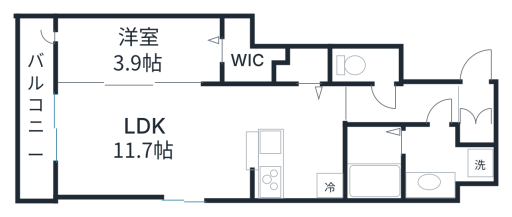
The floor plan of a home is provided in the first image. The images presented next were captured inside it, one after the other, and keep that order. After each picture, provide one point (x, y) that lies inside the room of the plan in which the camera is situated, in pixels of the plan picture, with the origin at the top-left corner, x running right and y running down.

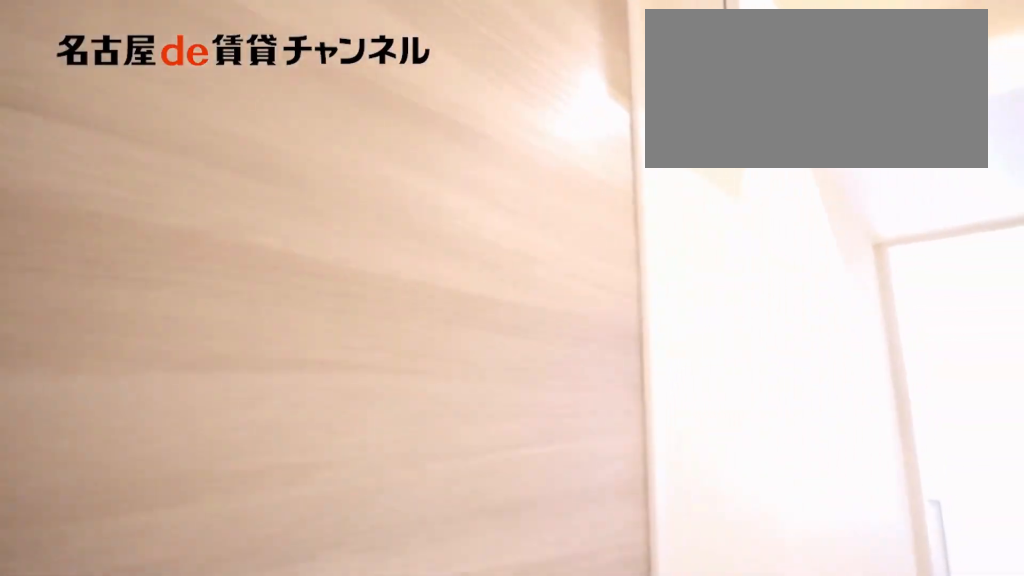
(476, 113)
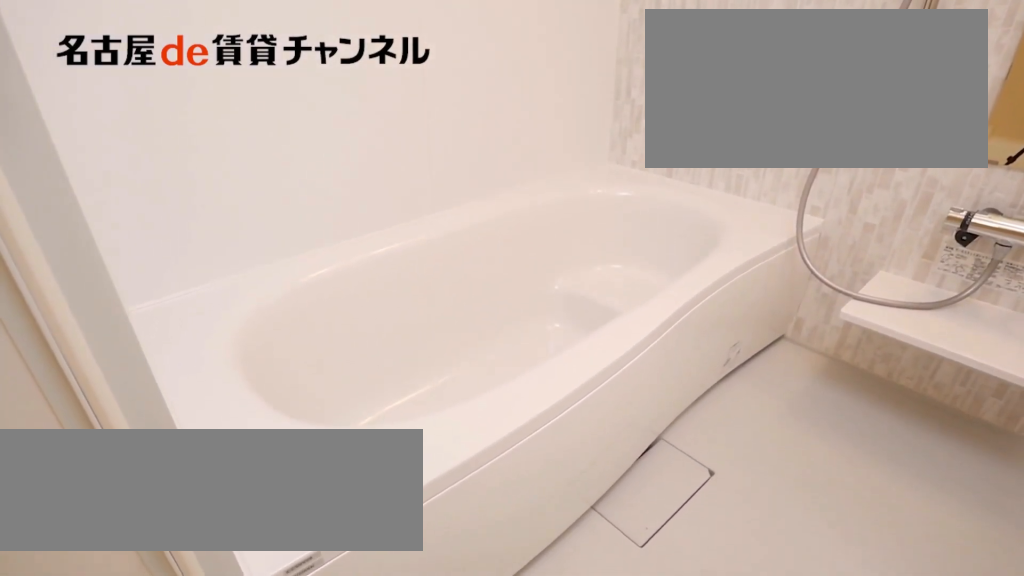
(373, 163)
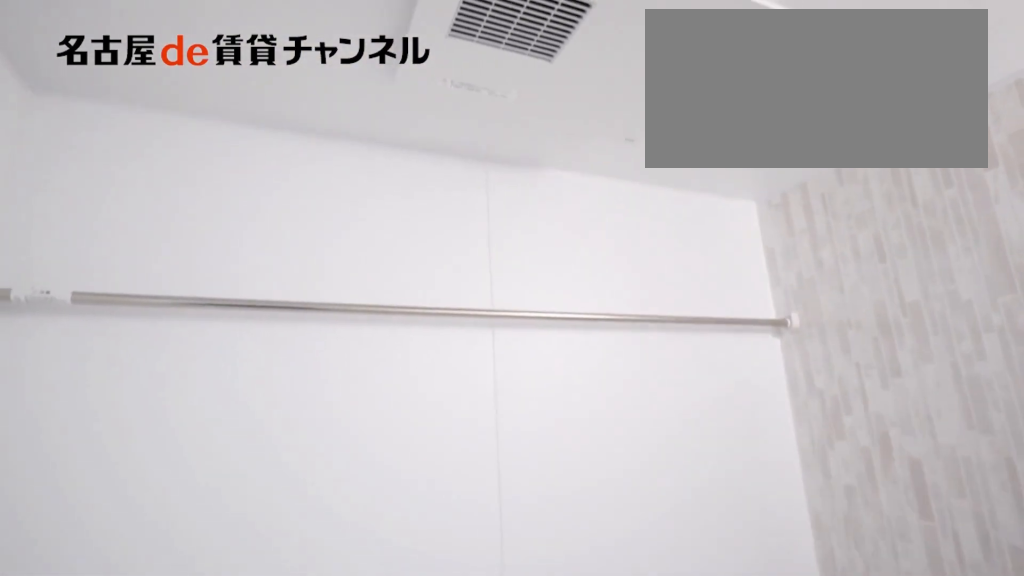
(373, 163)
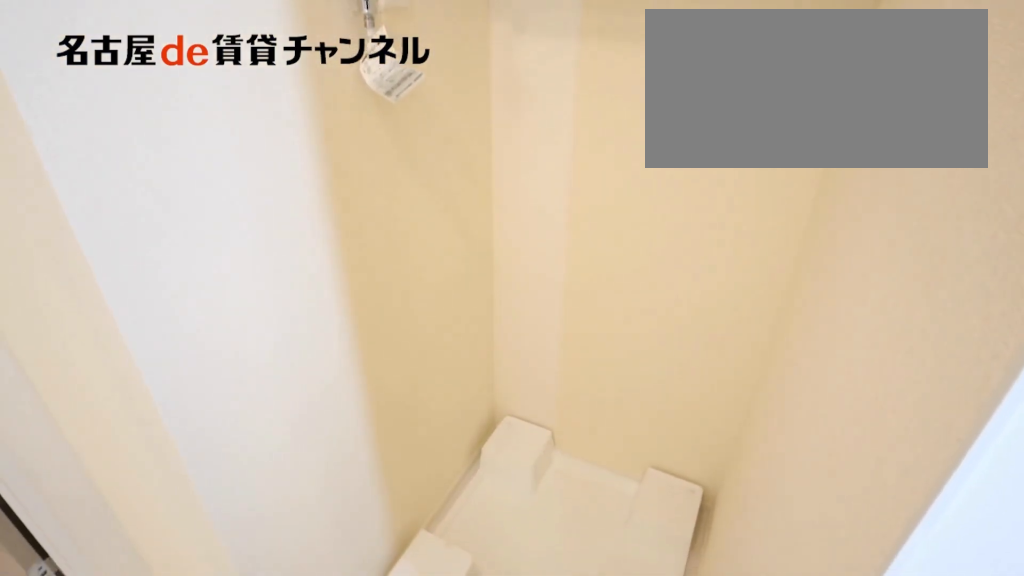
(443, 162)
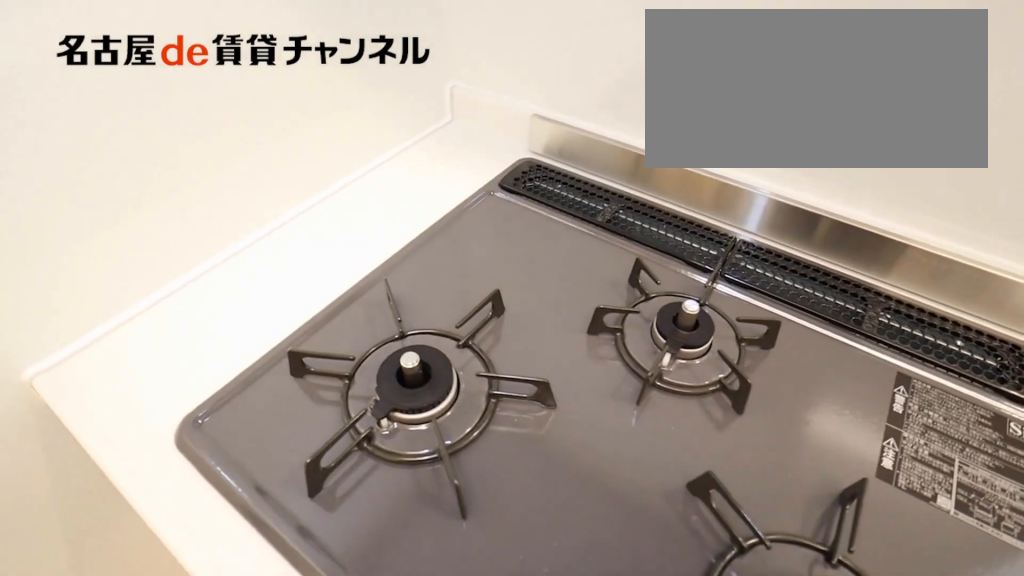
(302, 143)
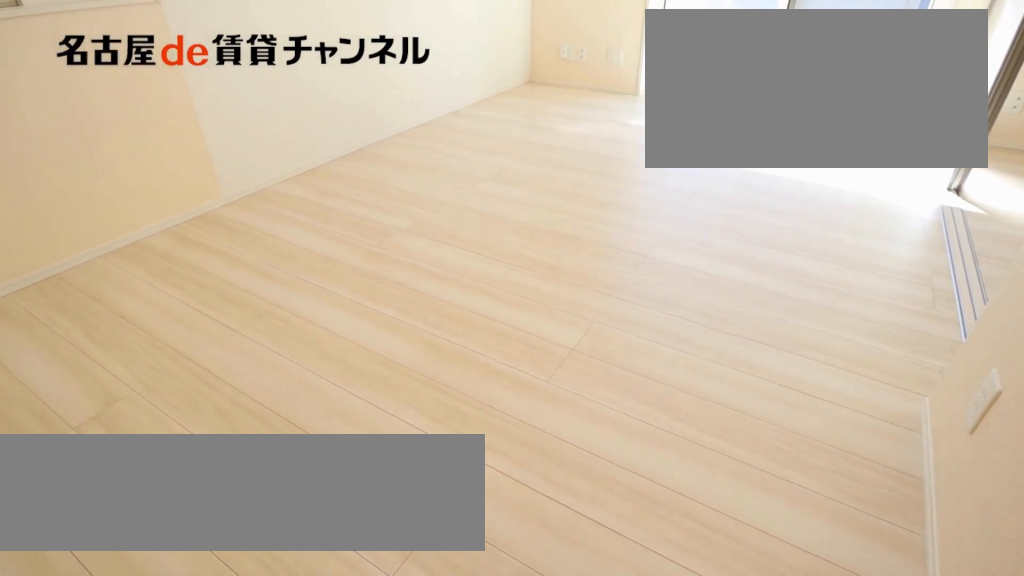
(155, 143)
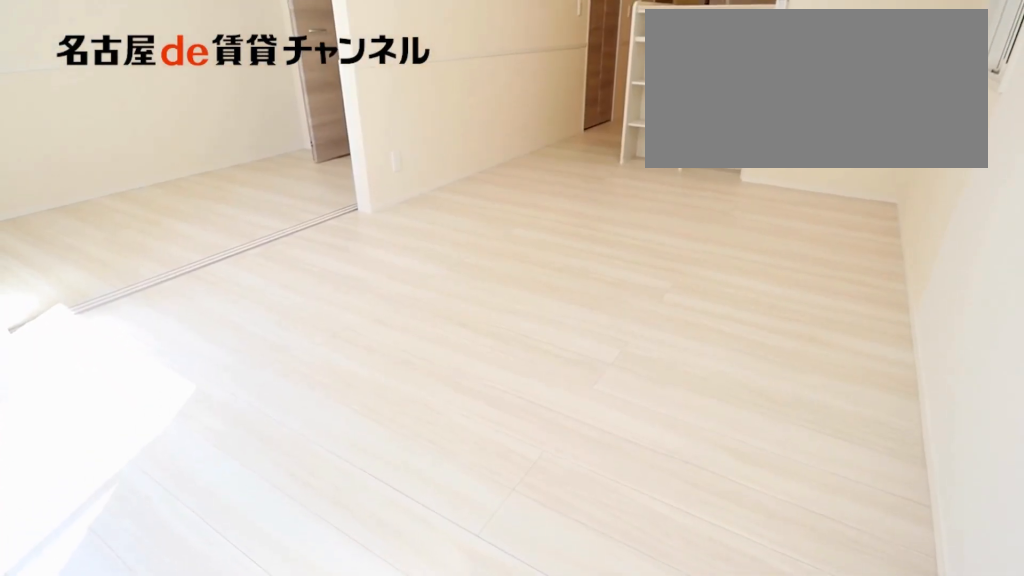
(155, 143)
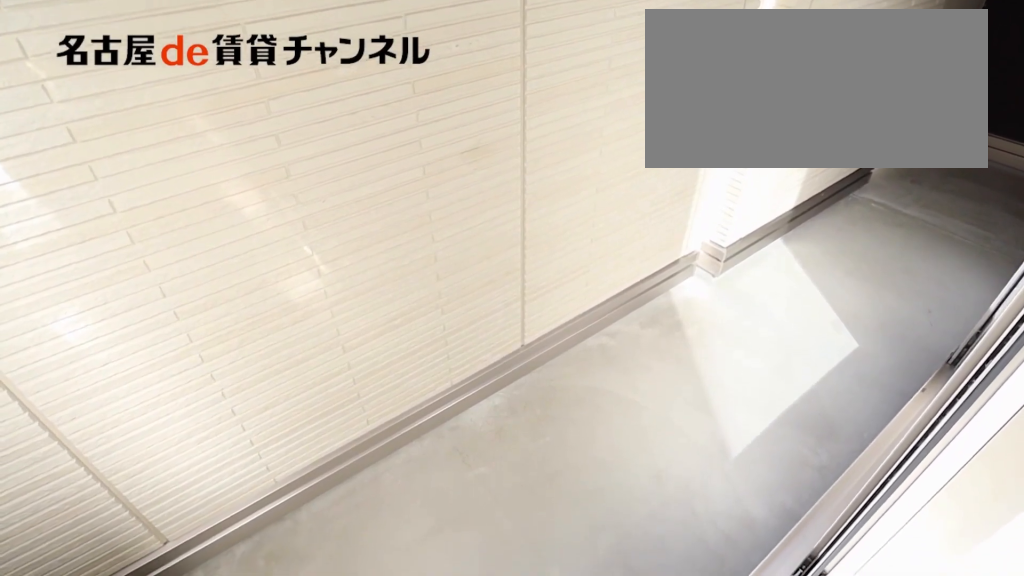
(38, 110)
